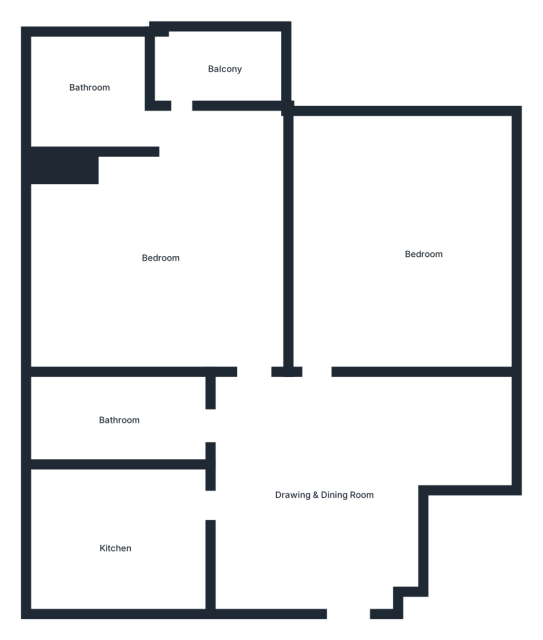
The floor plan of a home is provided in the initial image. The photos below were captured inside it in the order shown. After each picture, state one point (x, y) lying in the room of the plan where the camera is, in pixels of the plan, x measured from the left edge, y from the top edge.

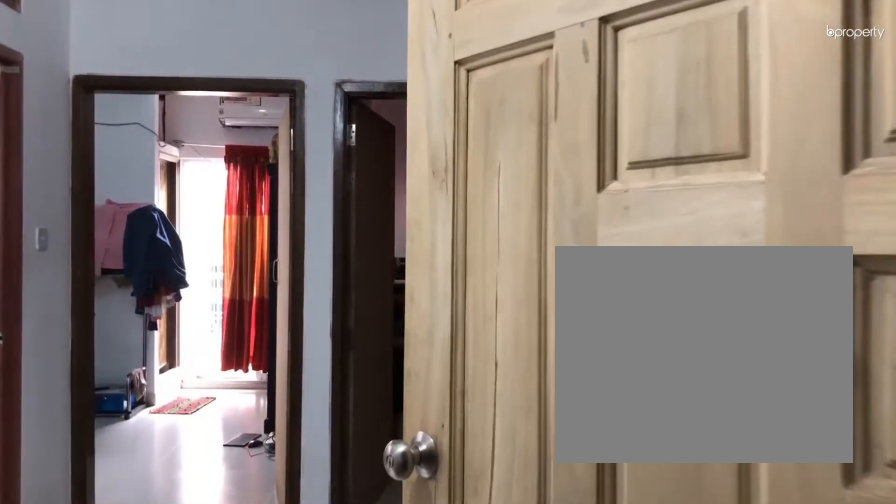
(351, 594)
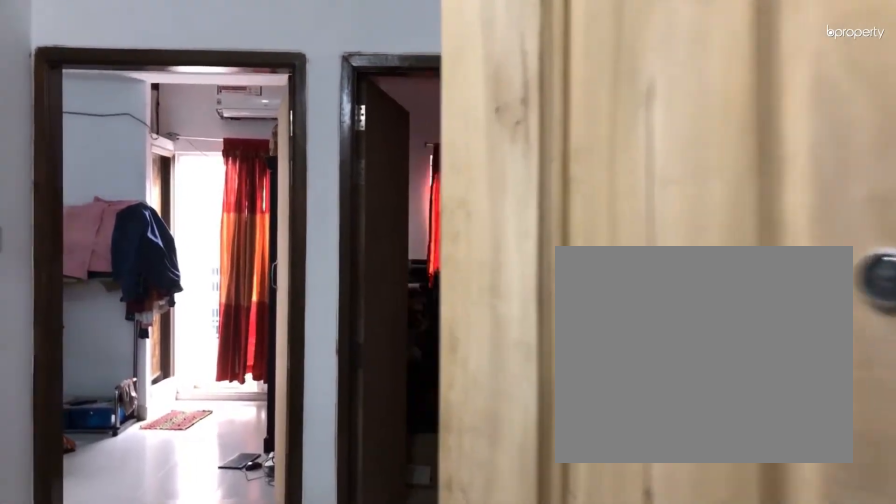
(351, 594)
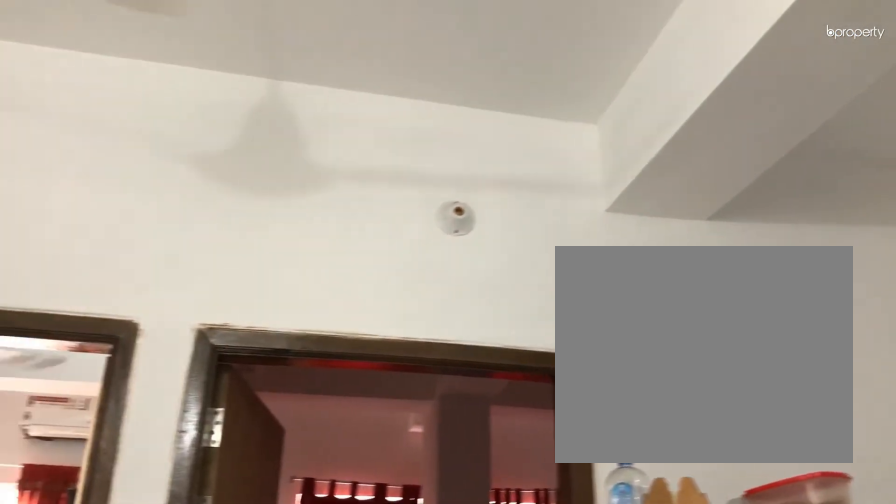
(317, 469)
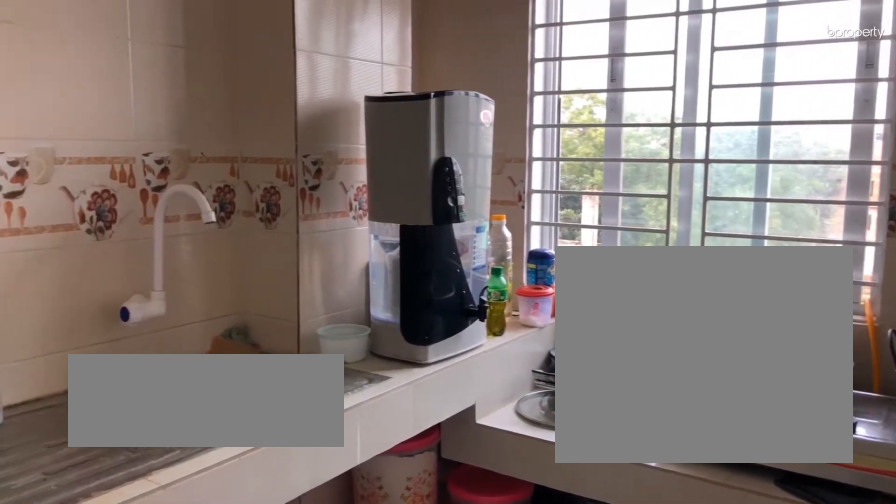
(109, 531)
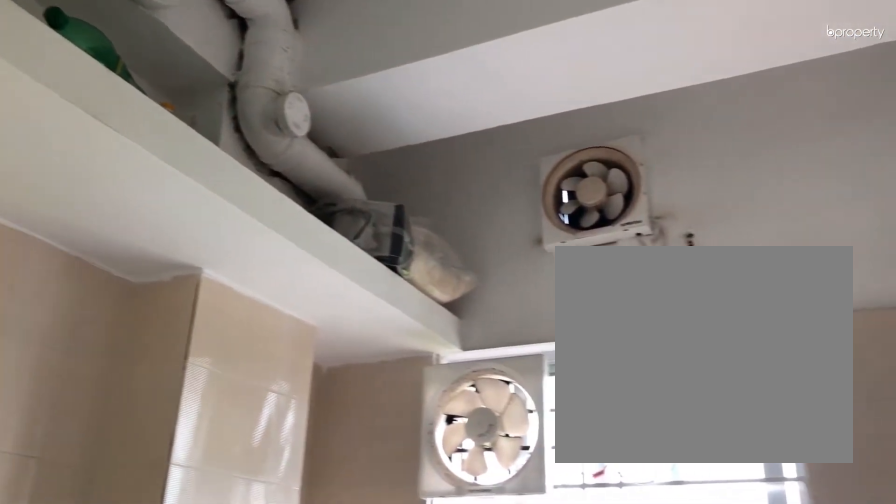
(109, 531)
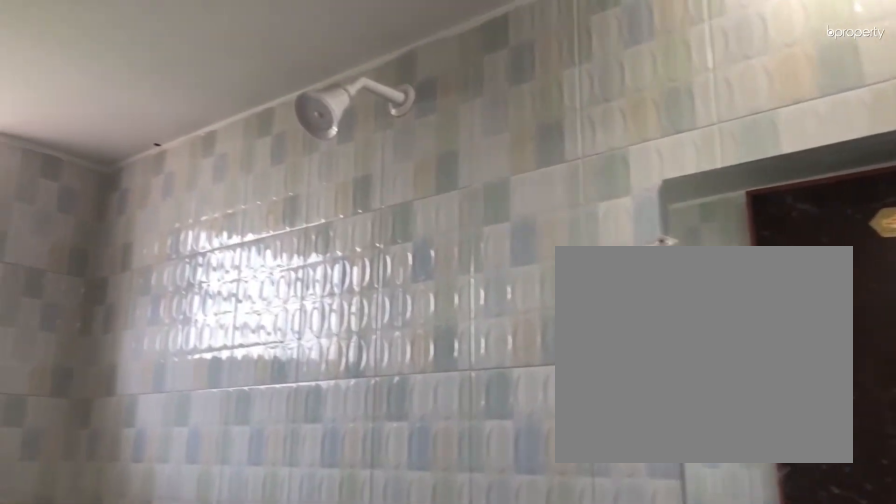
(128, 417)
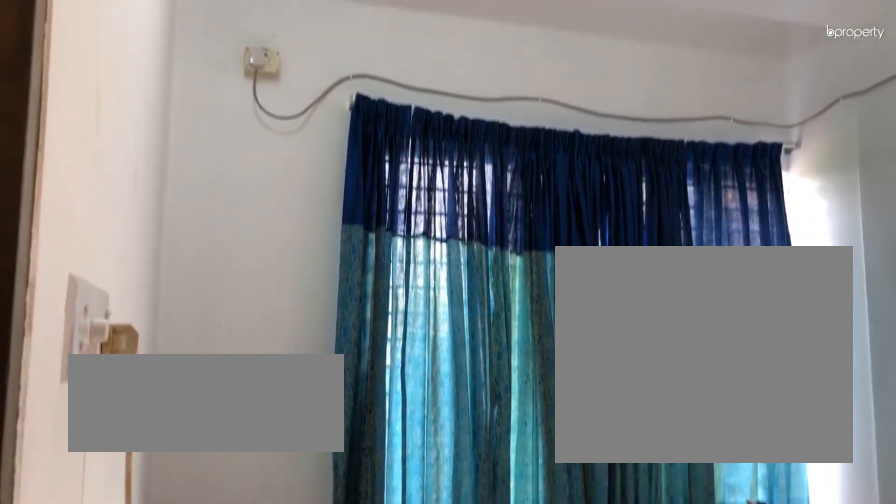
(157, 254)
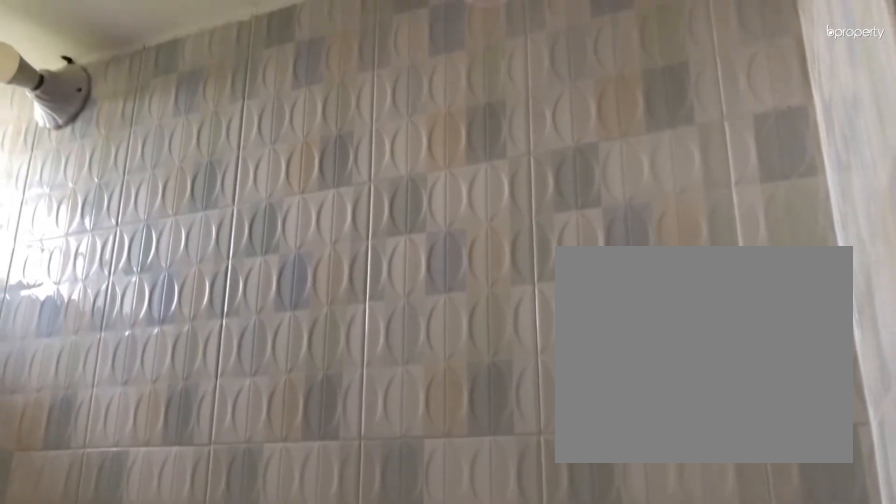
(96, 94)
